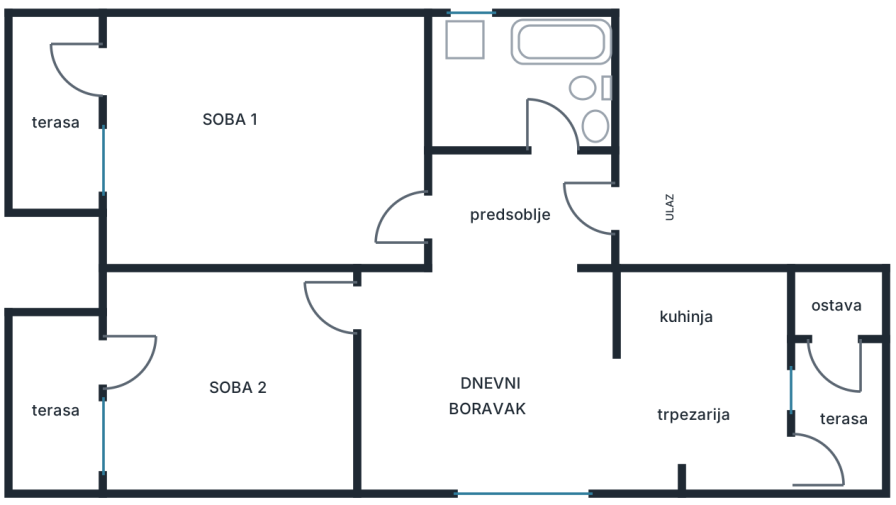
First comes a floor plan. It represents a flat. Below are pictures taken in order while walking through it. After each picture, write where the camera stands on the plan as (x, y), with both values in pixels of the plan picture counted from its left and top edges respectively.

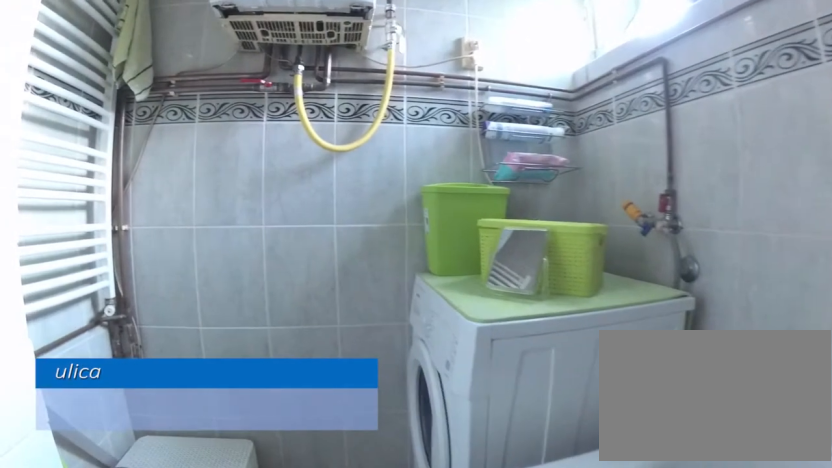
(569, 108)
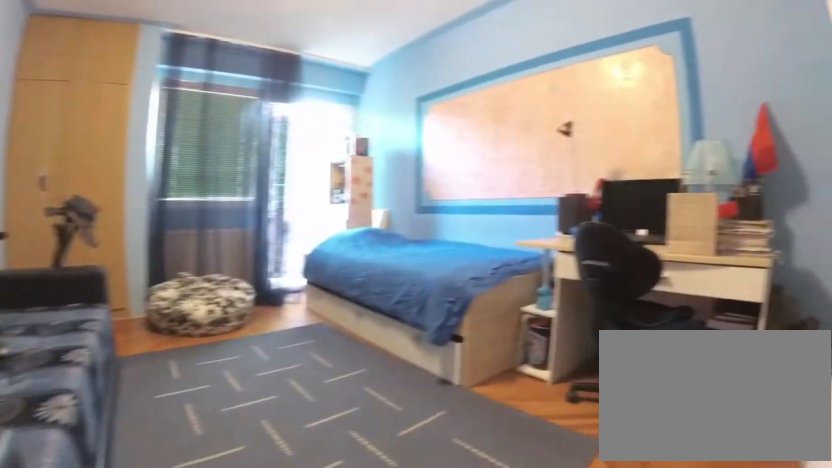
(419, 197)
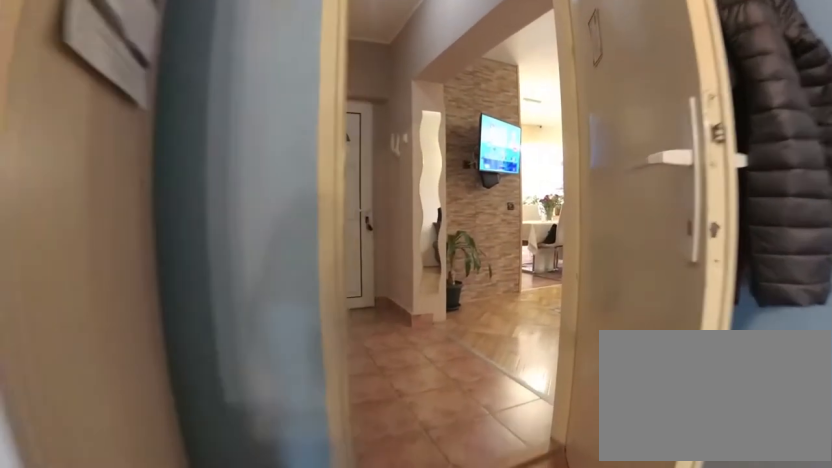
(343, 181)
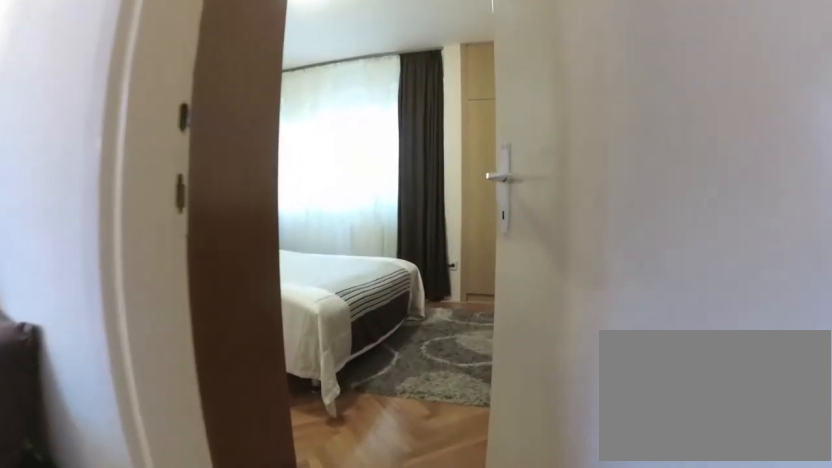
(409, 312)
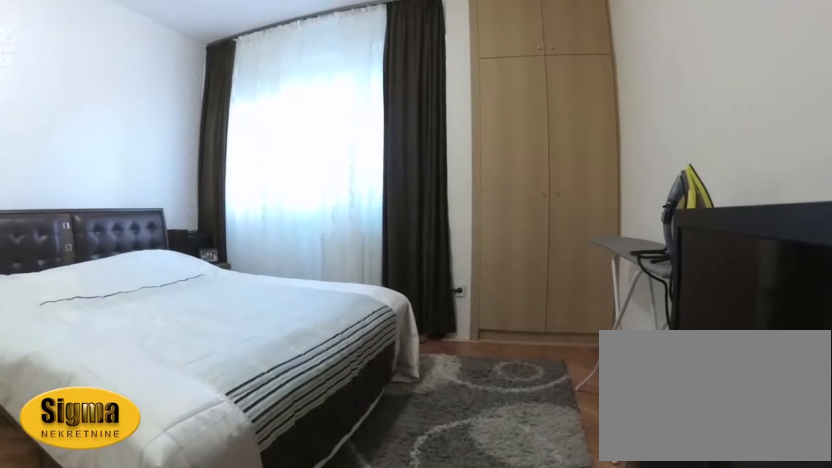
(334, 329)
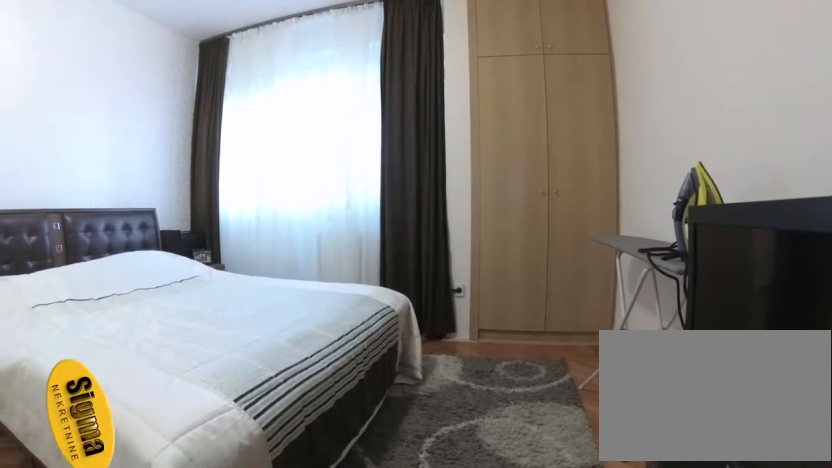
(334, 329)
